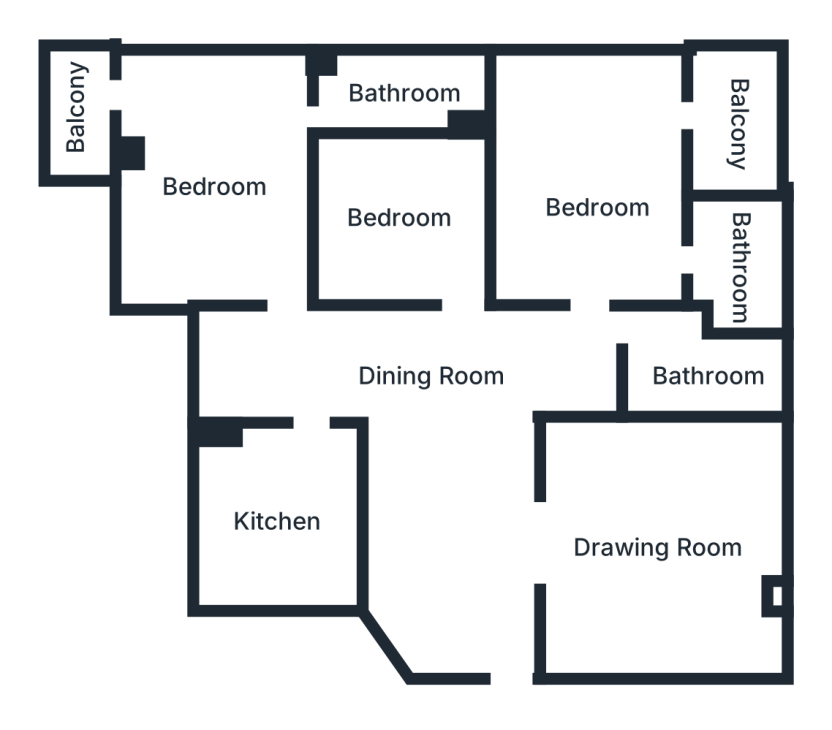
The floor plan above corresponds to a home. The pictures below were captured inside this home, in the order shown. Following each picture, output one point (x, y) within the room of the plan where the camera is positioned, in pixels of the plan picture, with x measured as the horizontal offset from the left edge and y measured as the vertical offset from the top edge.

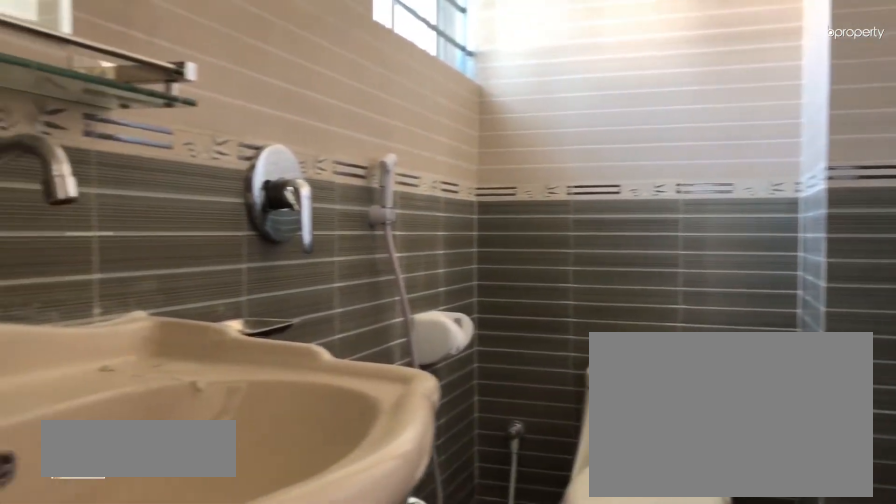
(403, 96)
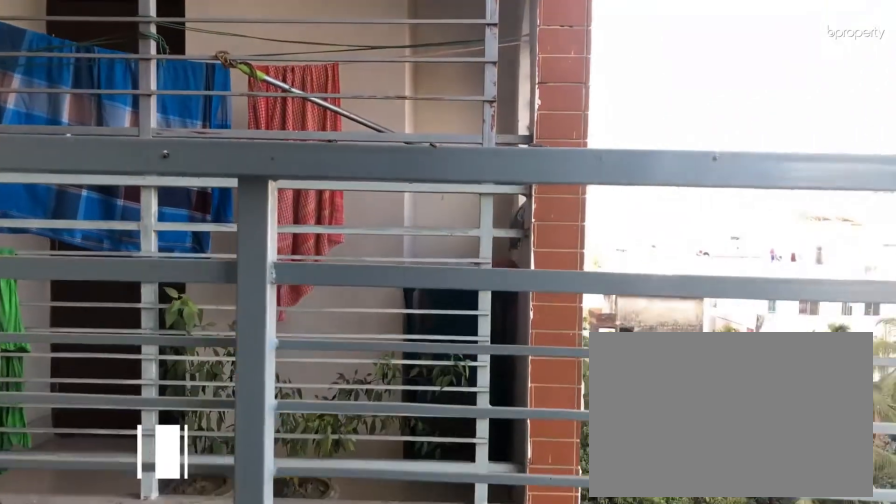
(76, 105)
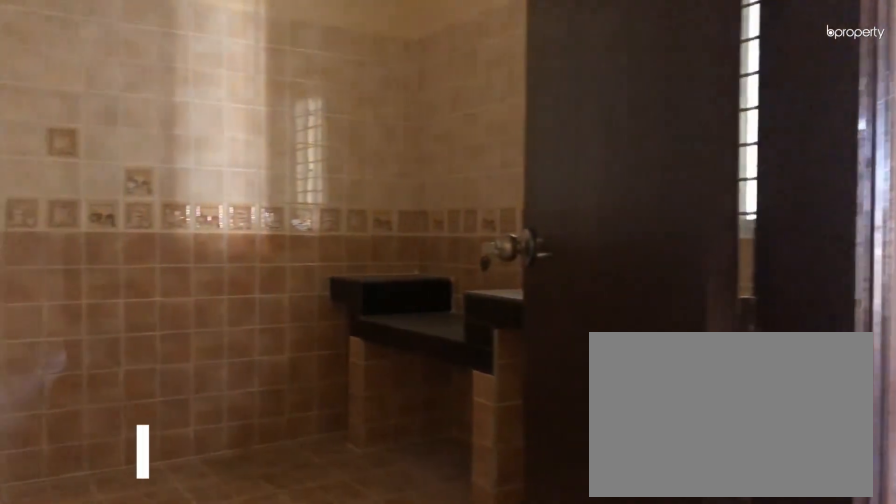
(279, 521)
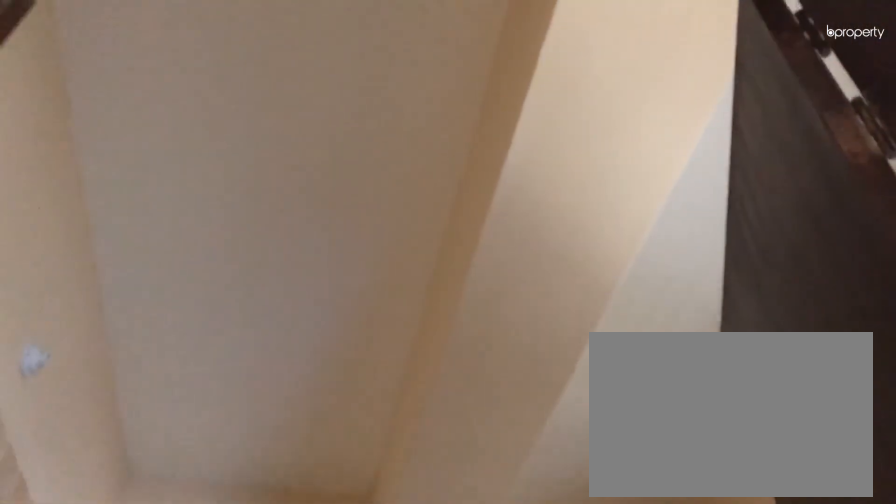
(279, 521)
